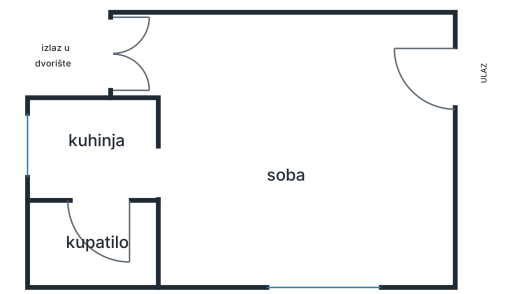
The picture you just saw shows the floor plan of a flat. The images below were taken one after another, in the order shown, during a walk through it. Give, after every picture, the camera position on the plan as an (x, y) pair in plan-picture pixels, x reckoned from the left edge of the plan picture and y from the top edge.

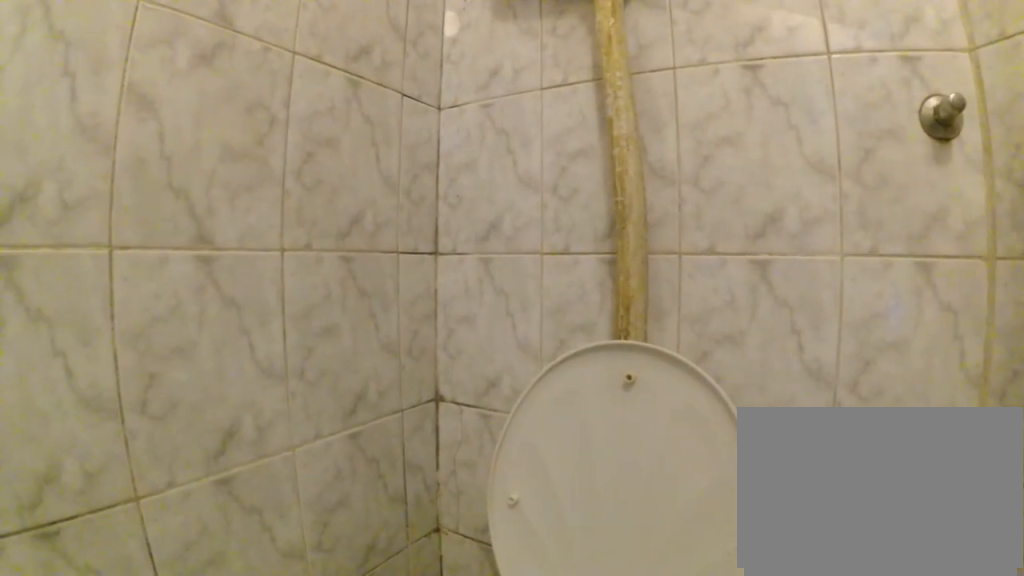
(78, 233)
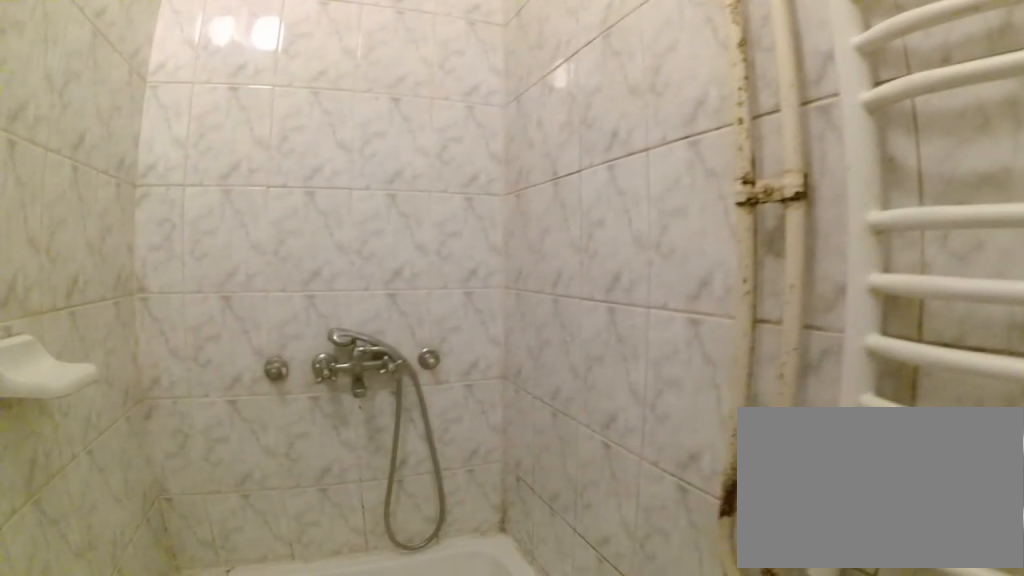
(65, 243)
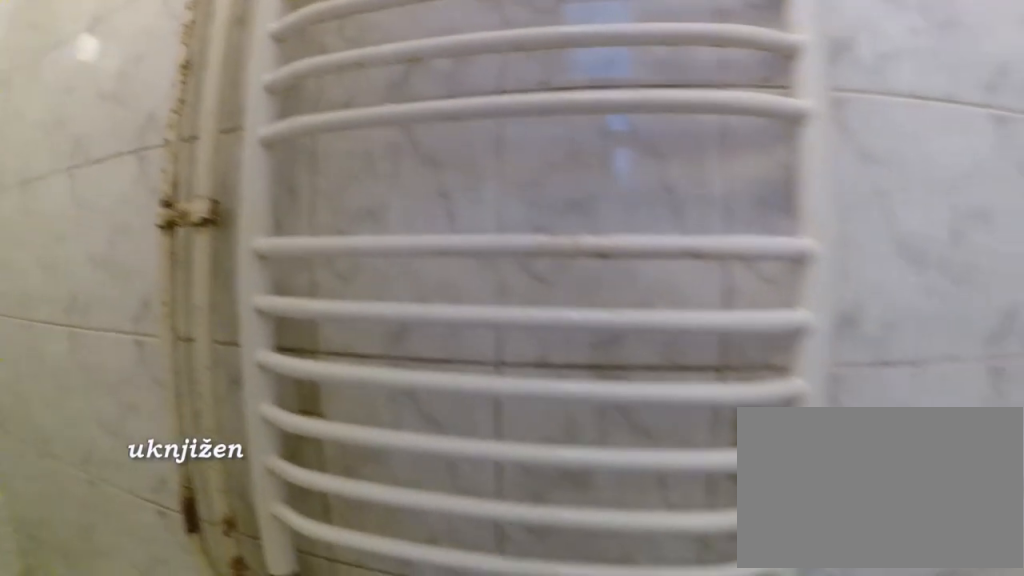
(74, 231)
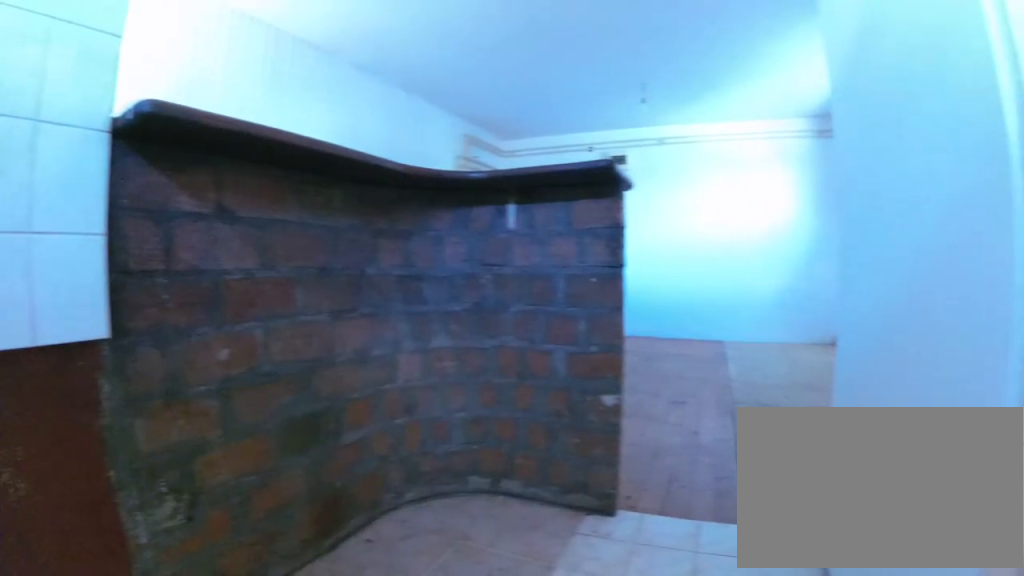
(91, 175)
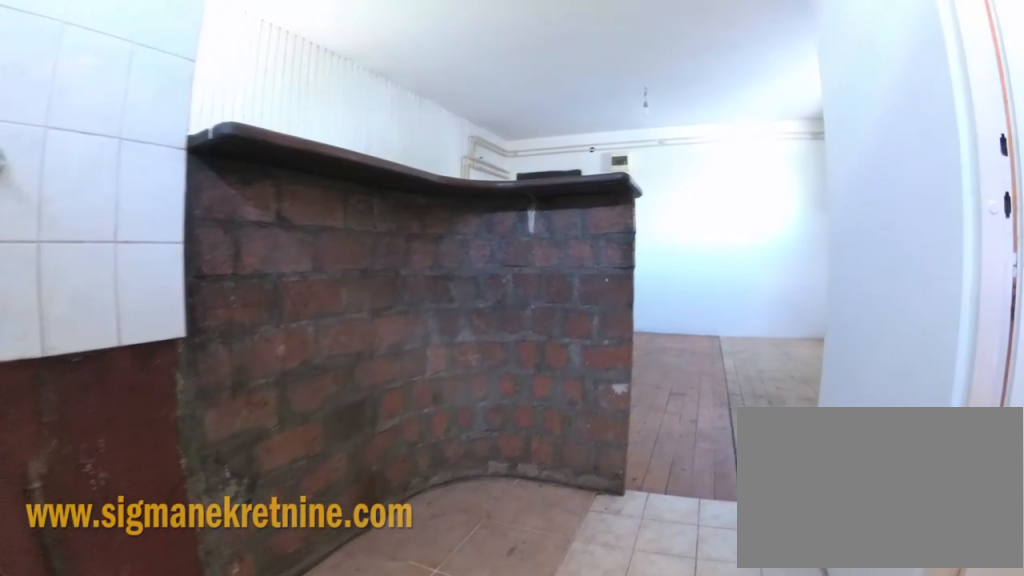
(78, 164)
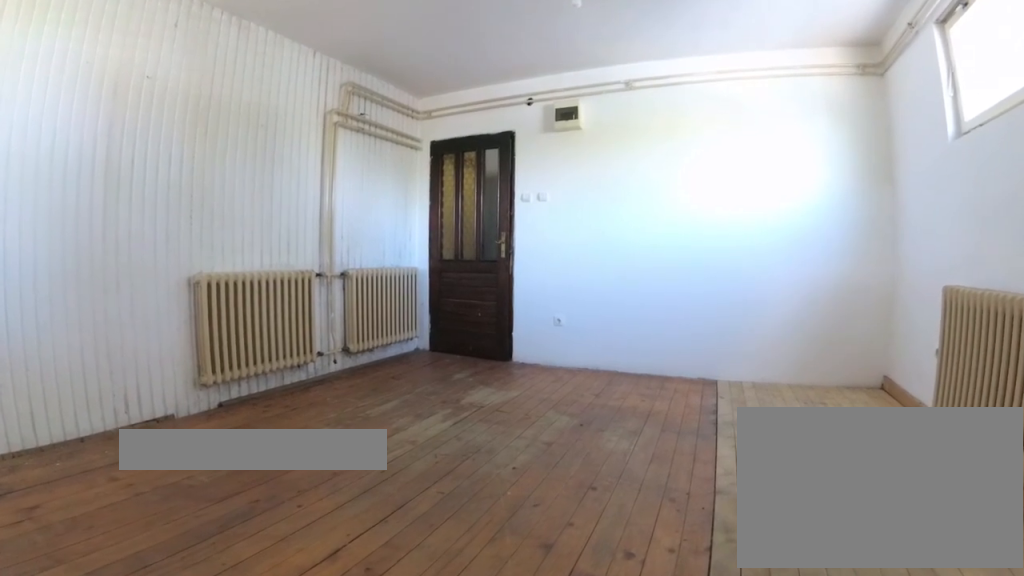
(197, 167)
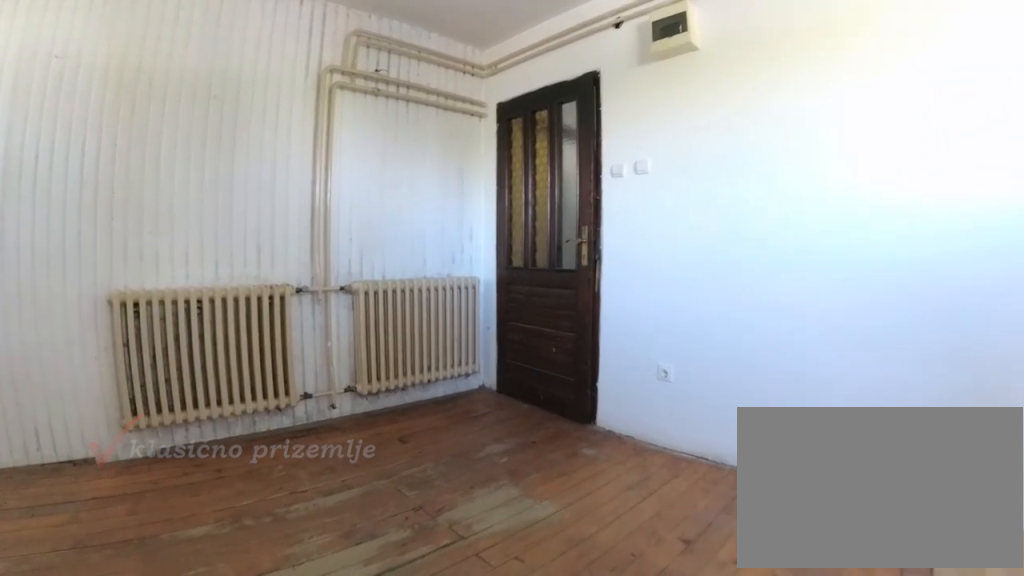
(301, 153)
